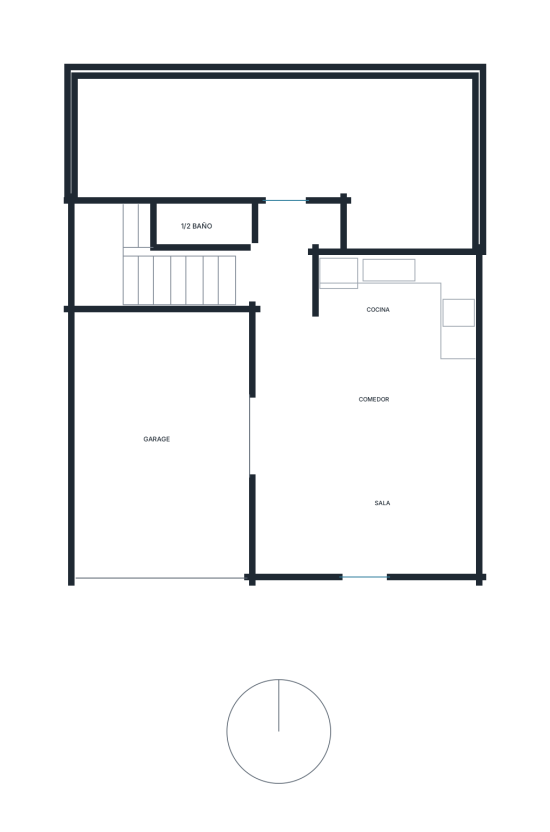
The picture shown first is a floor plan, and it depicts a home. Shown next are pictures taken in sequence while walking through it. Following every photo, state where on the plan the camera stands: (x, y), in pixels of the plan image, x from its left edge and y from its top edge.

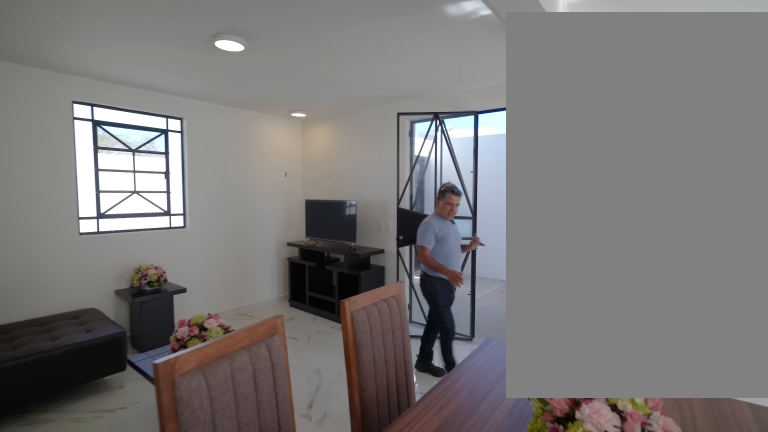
(392, 357)
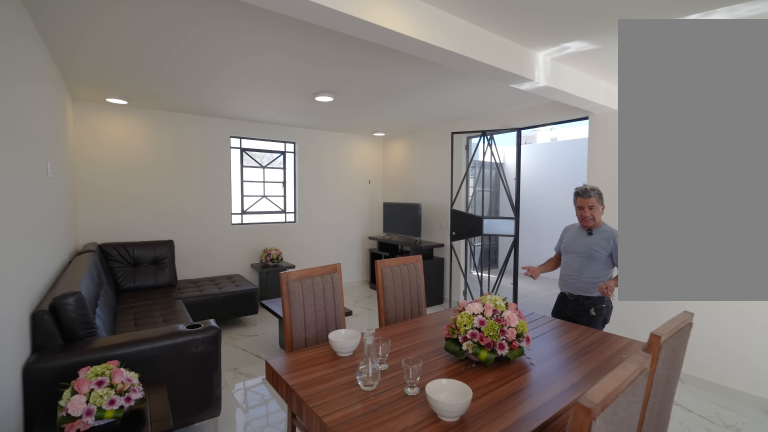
(440, 381)
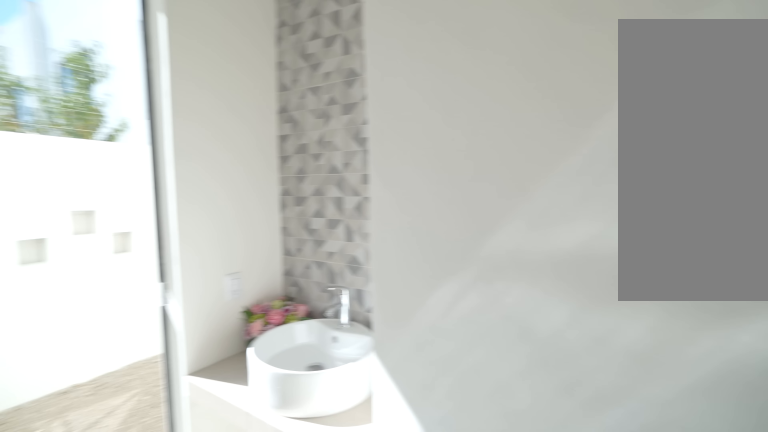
(283, 228)
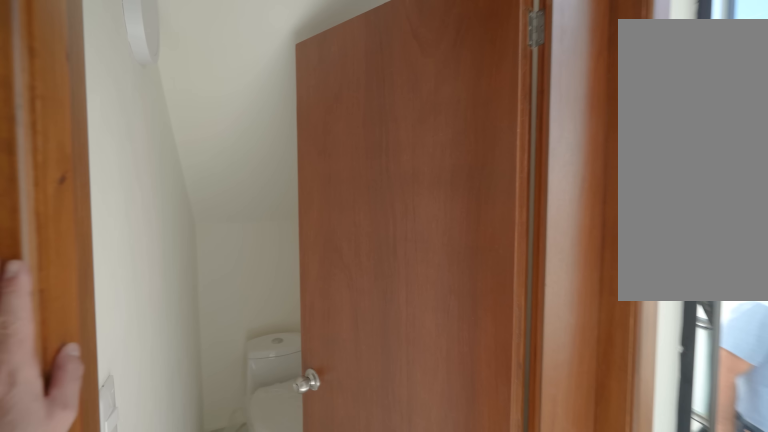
(283, 229)
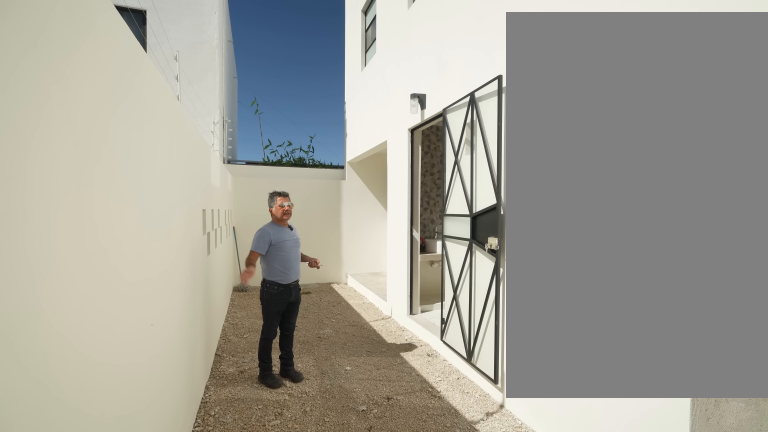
(106, 143)
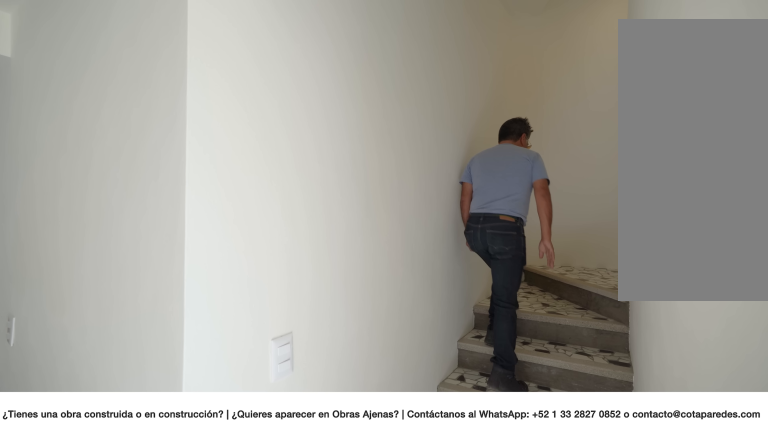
(280, 259)
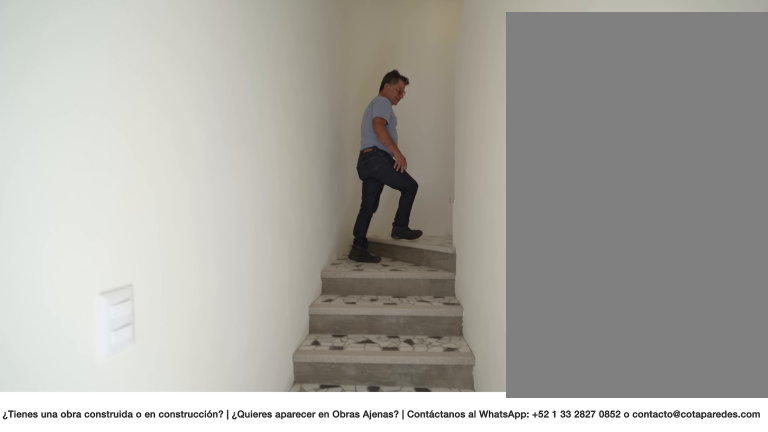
(229, 274)
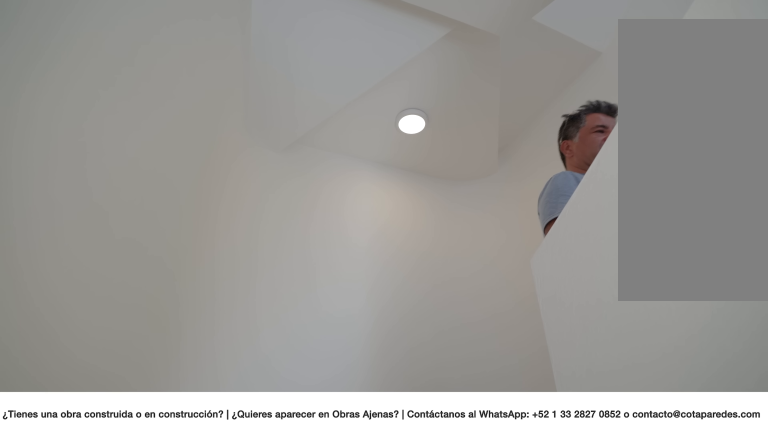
(246, 273)
